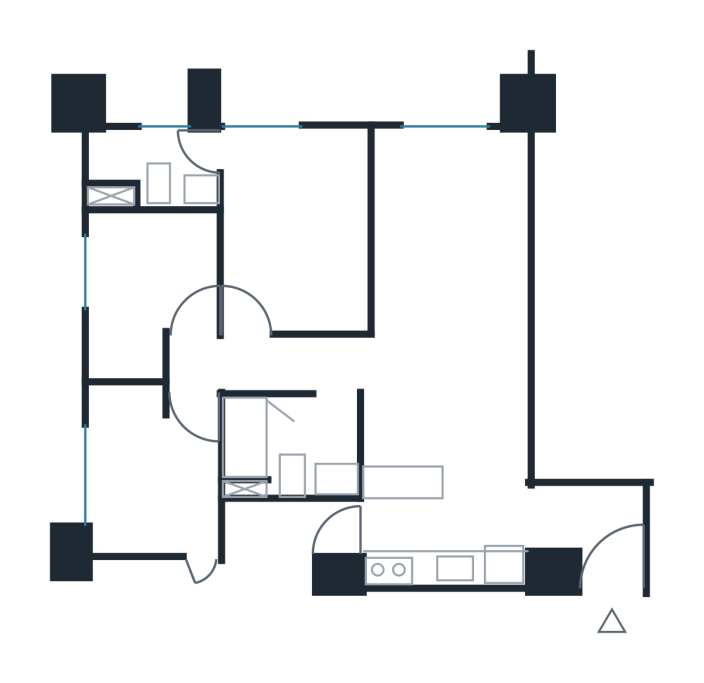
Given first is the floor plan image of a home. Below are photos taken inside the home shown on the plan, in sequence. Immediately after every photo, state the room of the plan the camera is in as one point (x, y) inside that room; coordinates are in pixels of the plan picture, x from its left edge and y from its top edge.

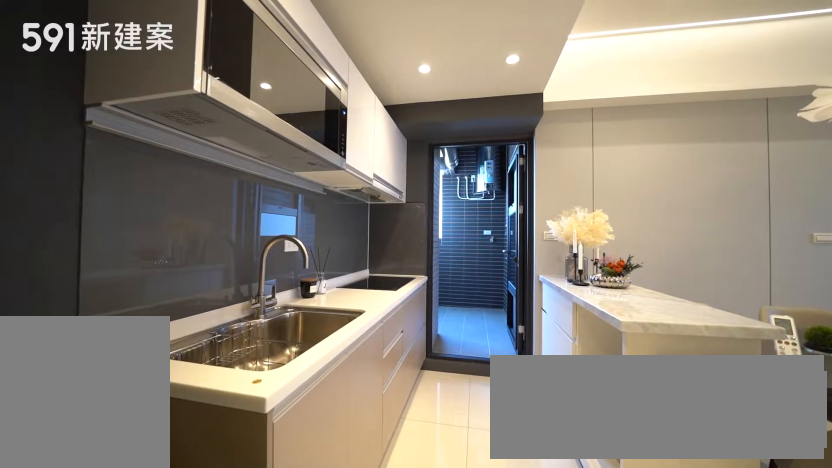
(444, 544)
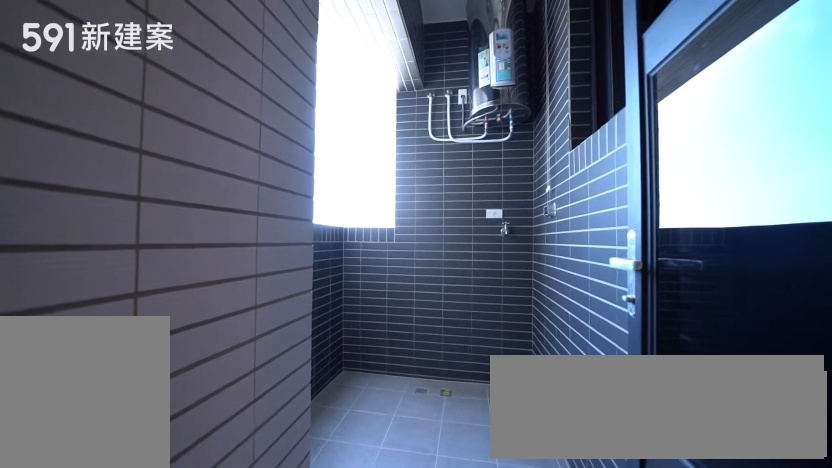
(282, 543)
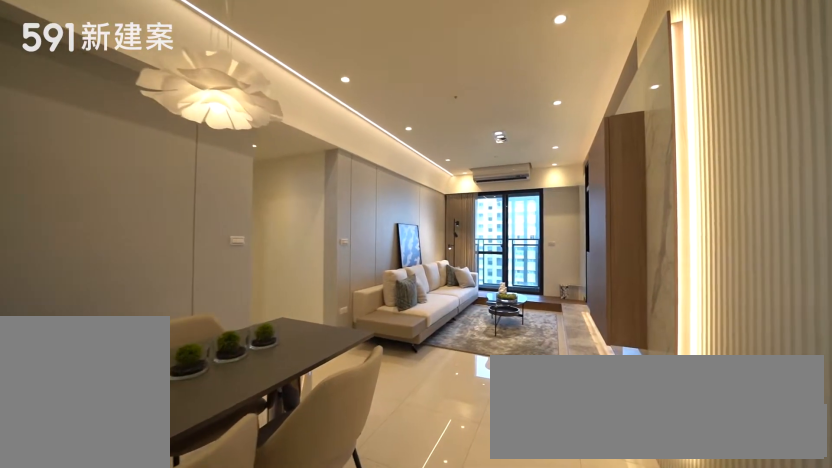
(446, 429)
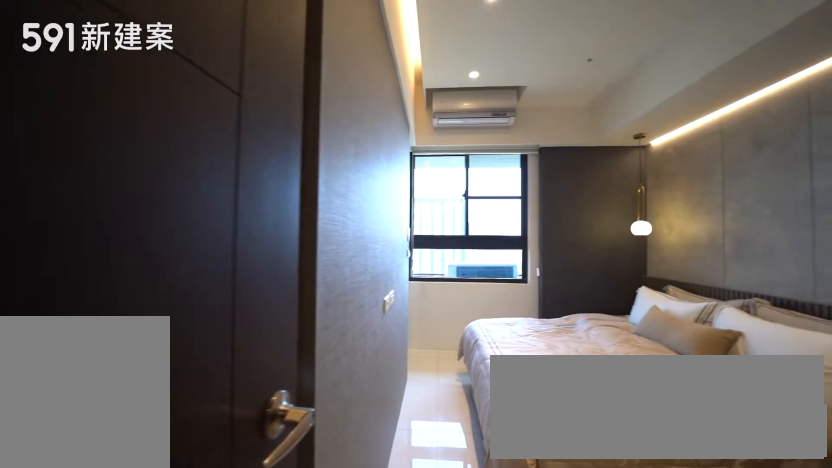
(297, 231)
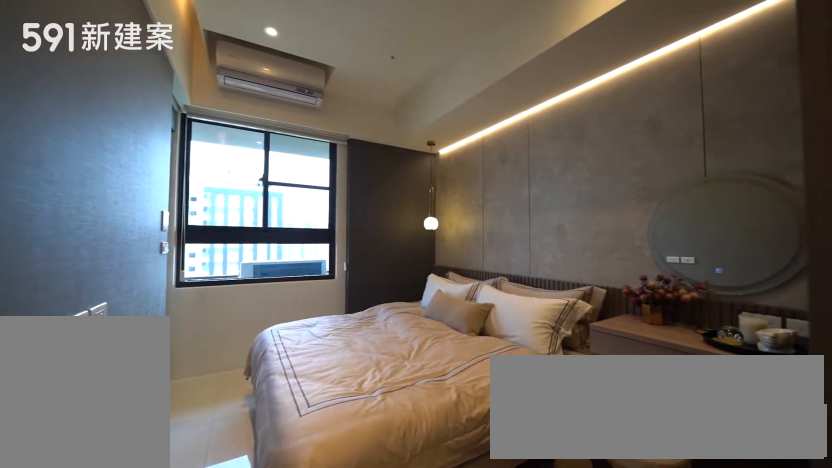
(297, 231)
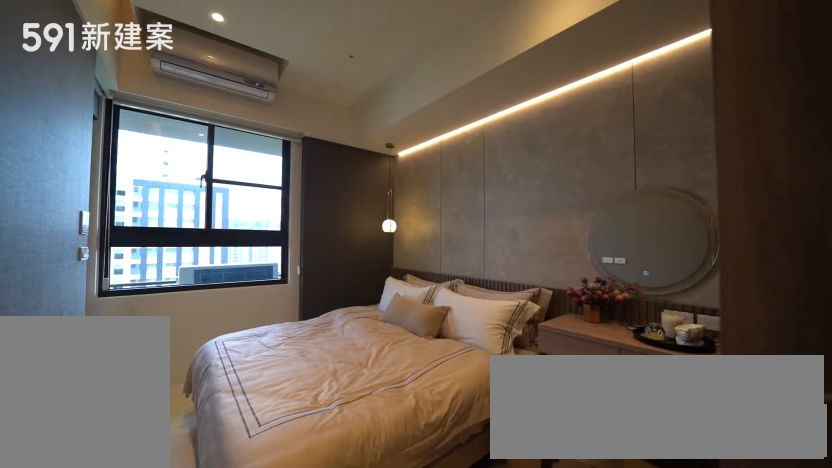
(297, 231)
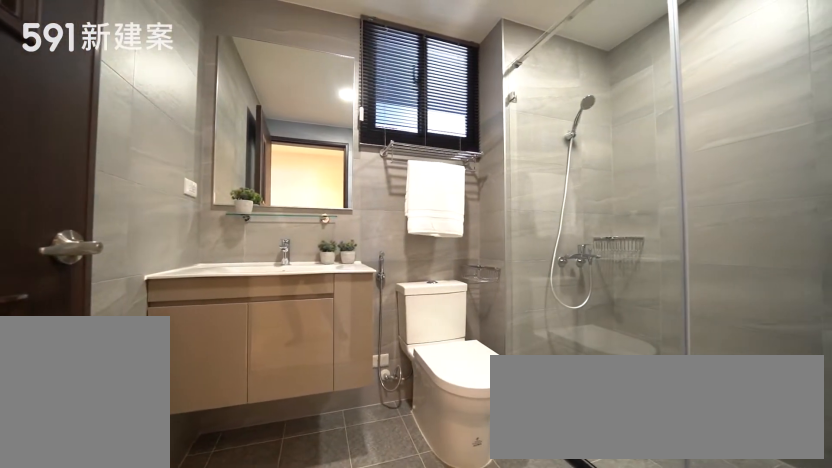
(288, 448)
